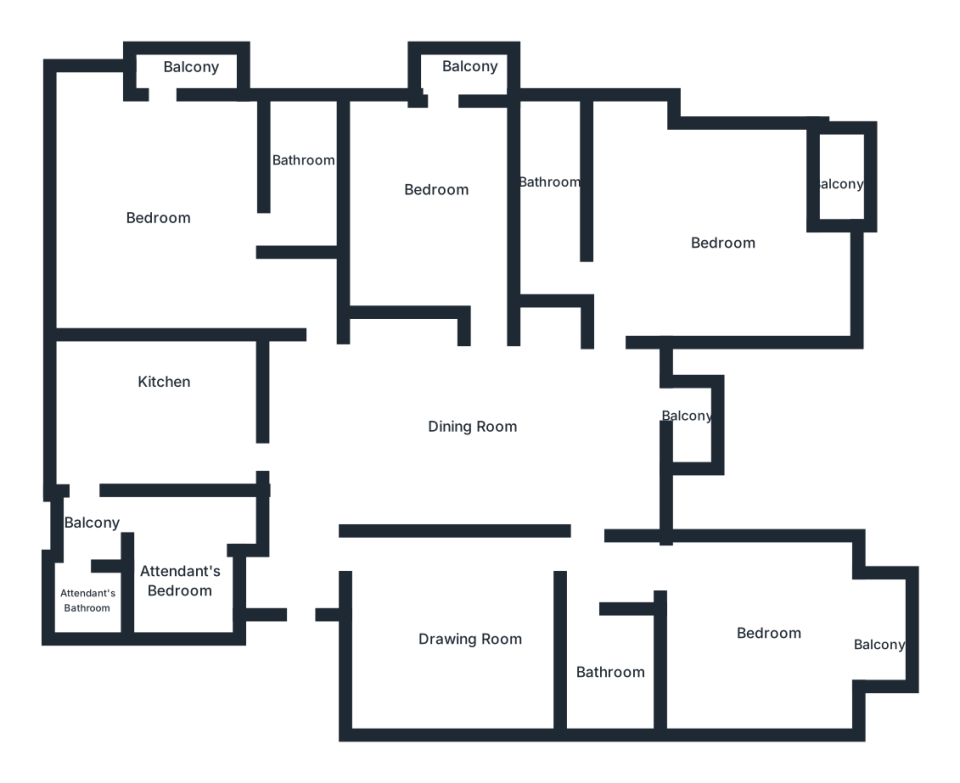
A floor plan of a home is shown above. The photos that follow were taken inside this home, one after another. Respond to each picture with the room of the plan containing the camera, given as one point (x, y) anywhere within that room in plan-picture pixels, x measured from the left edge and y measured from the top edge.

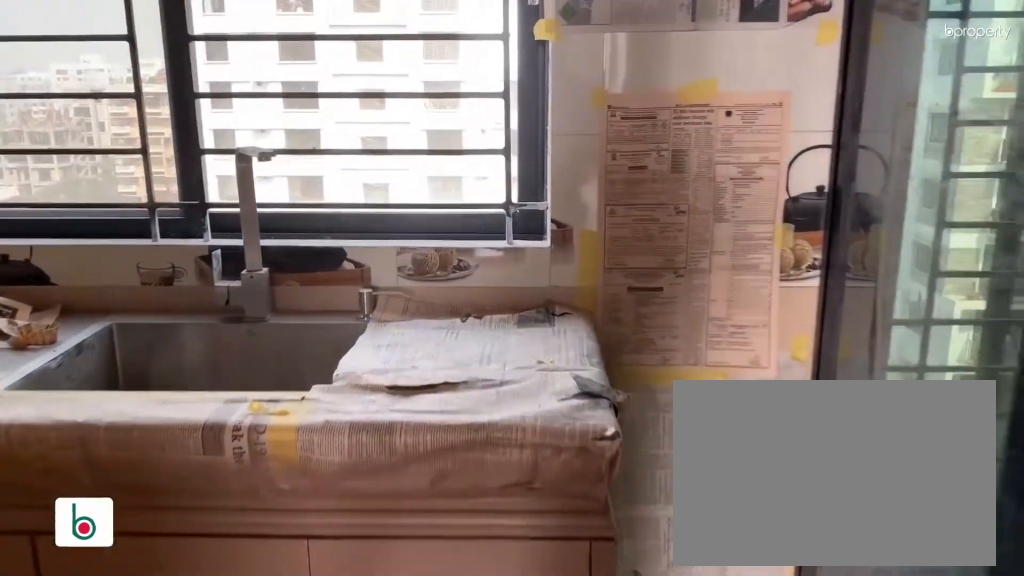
(159, 403)
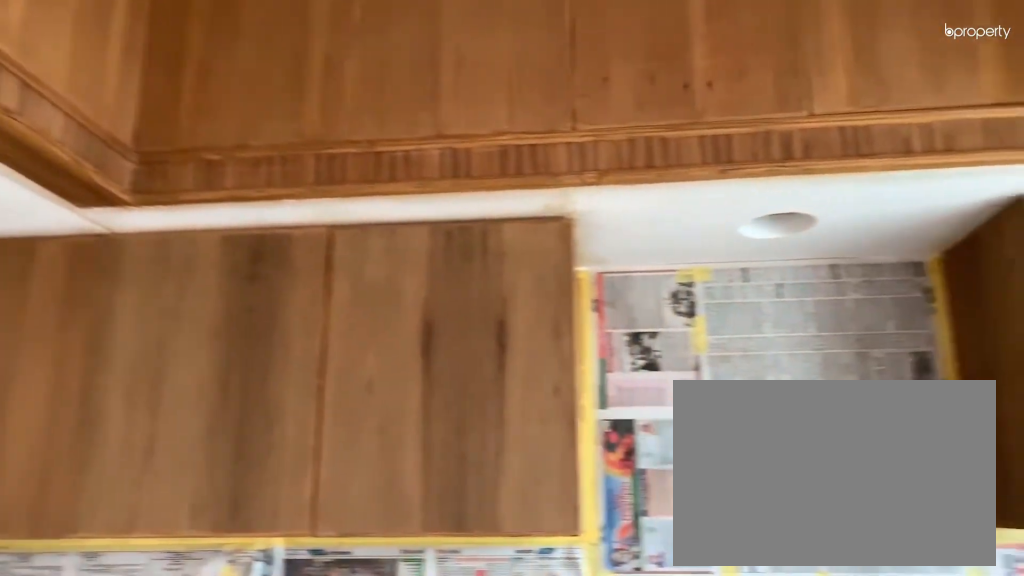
(159, 403)
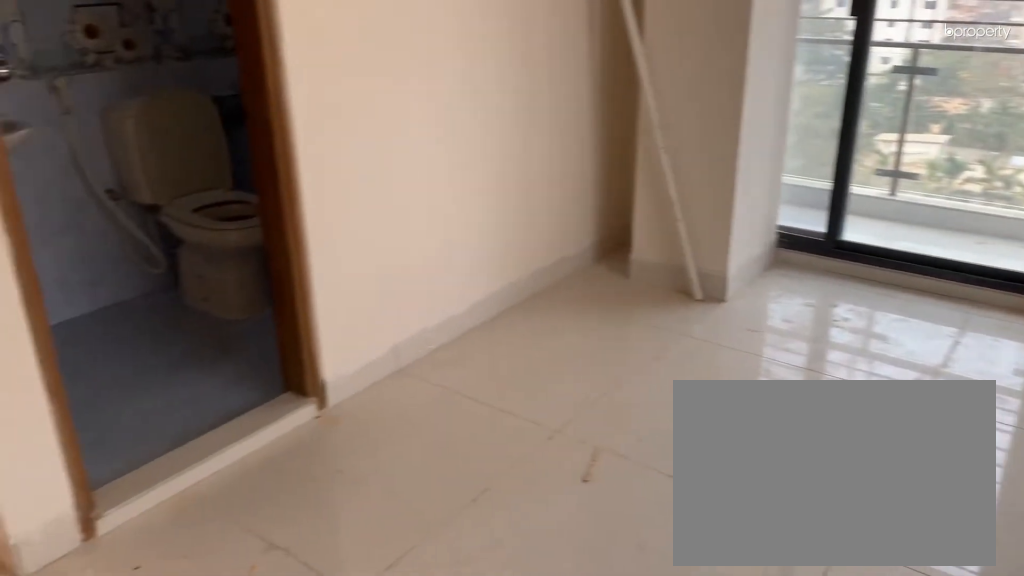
(167, 219)
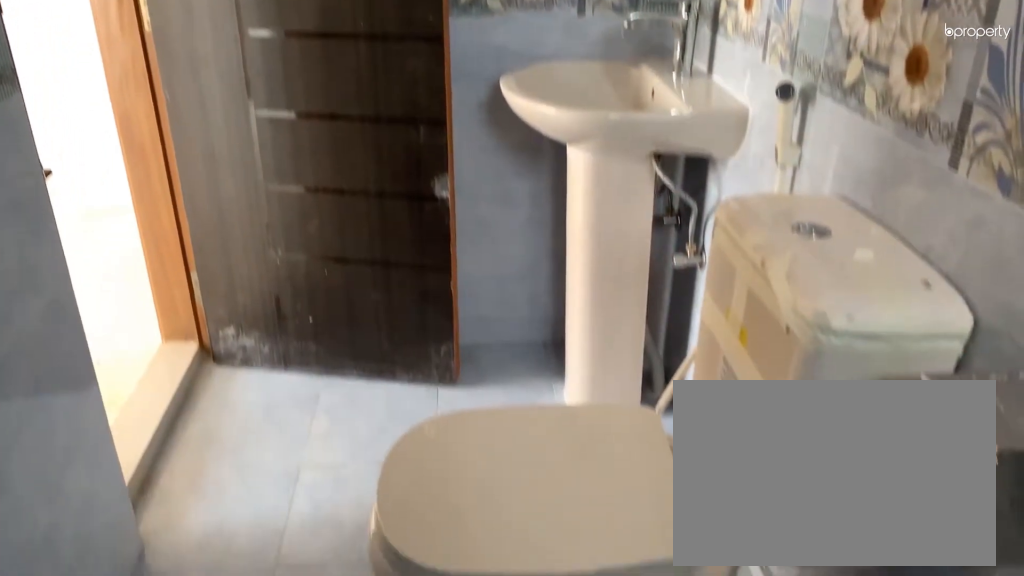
(293, 190)
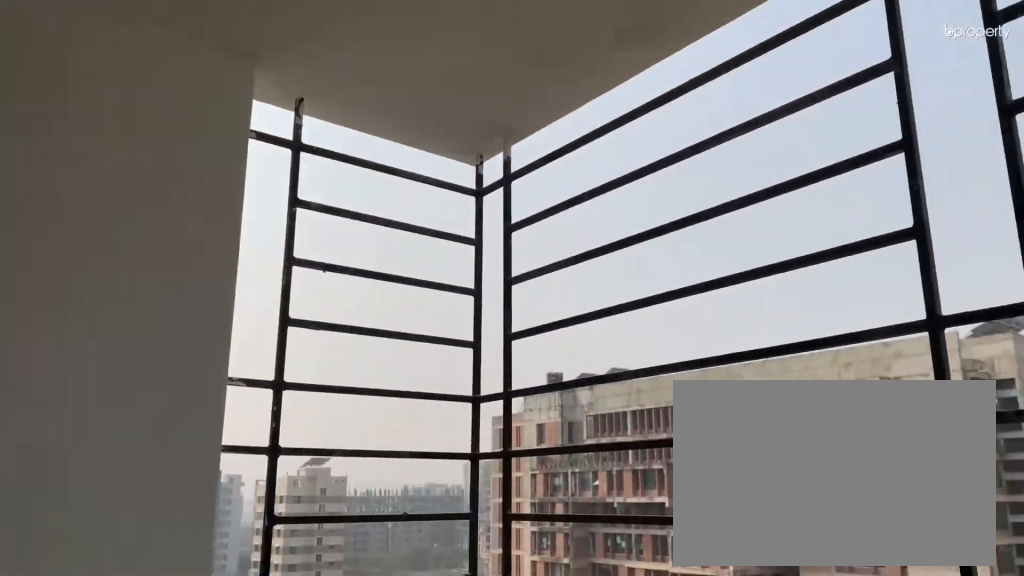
(184, 77)
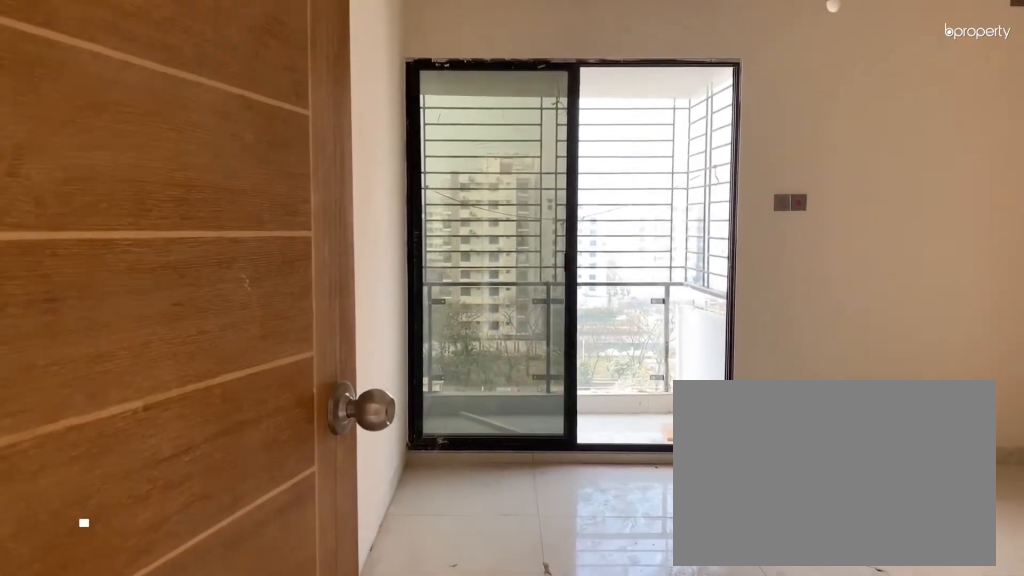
(473, 313)
